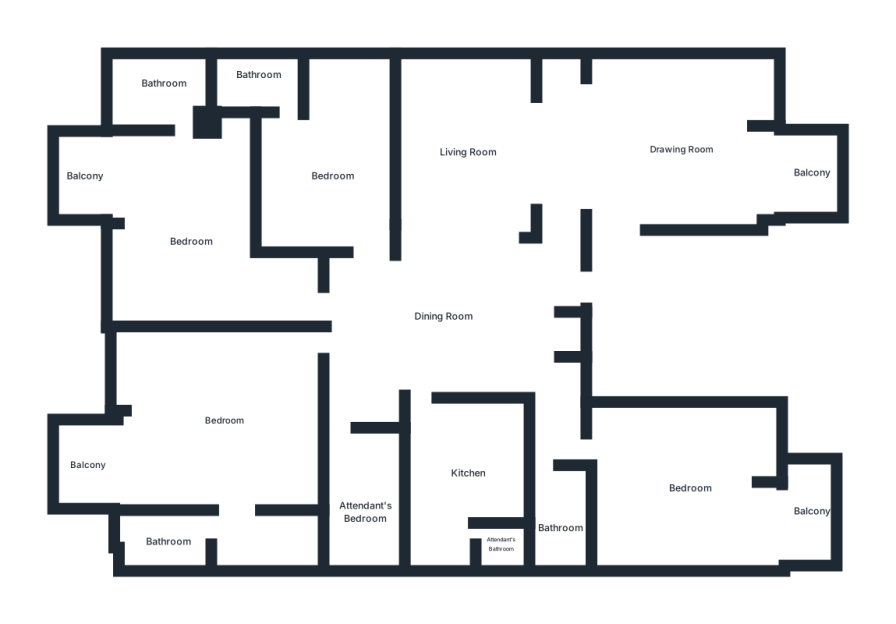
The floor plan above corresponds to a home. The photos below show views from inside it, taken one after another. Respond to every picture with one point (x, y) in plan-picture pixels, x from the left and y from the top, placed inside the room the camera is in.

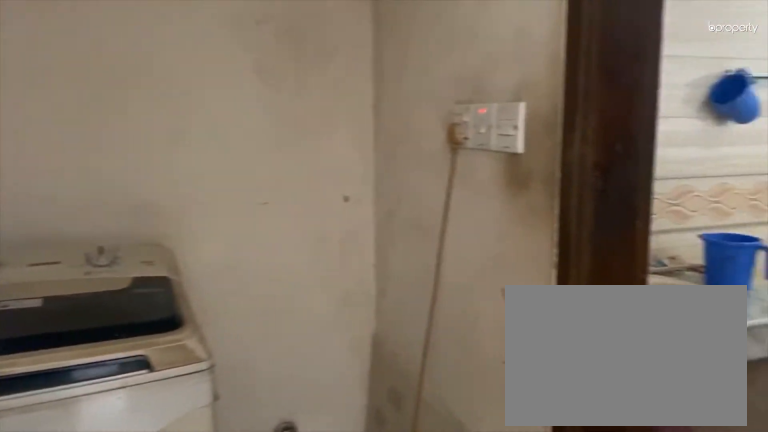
(226, 499)
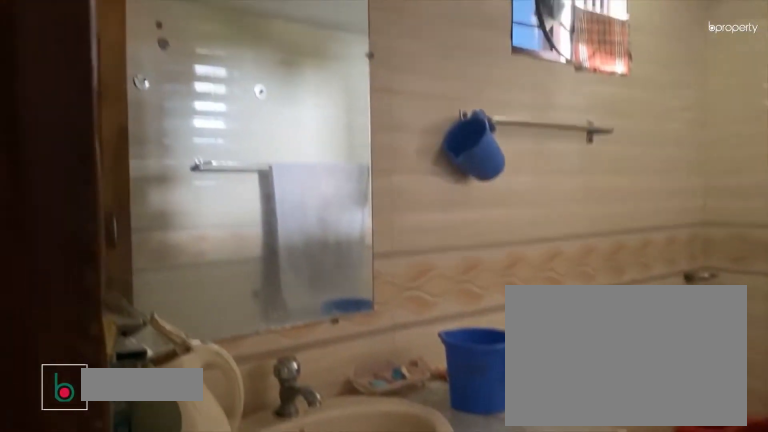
(169, 541)
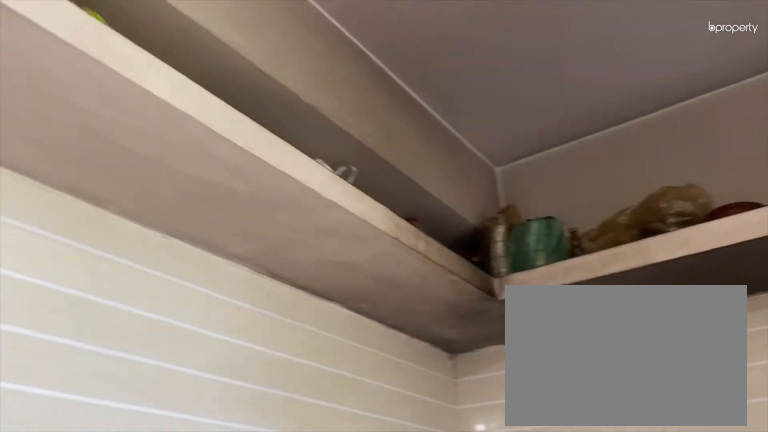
(470, 472)
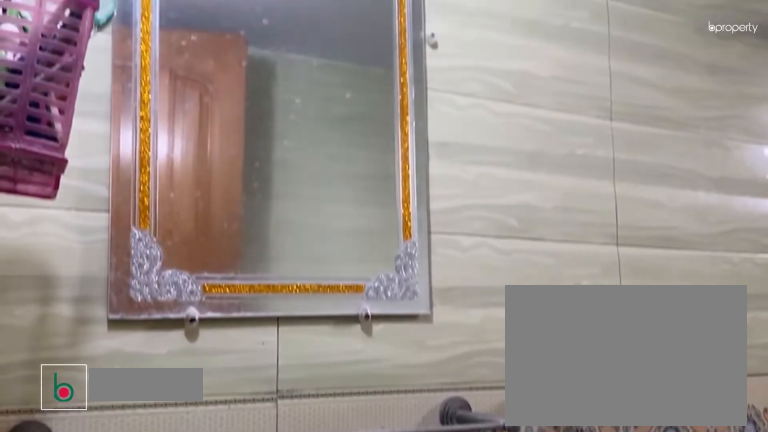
(561, 523)
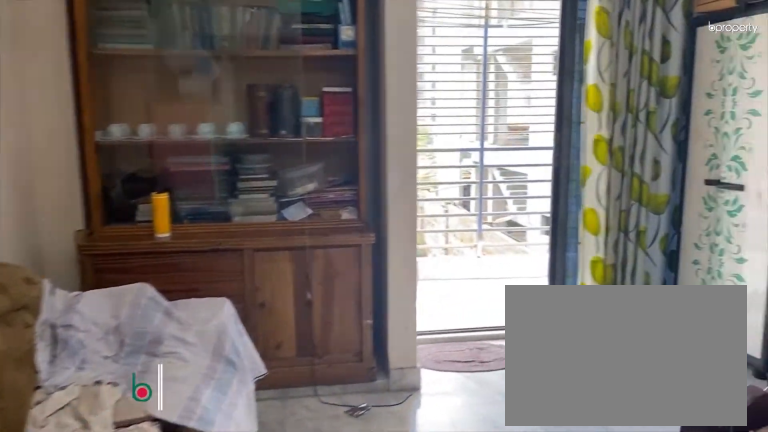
(689, 486)
